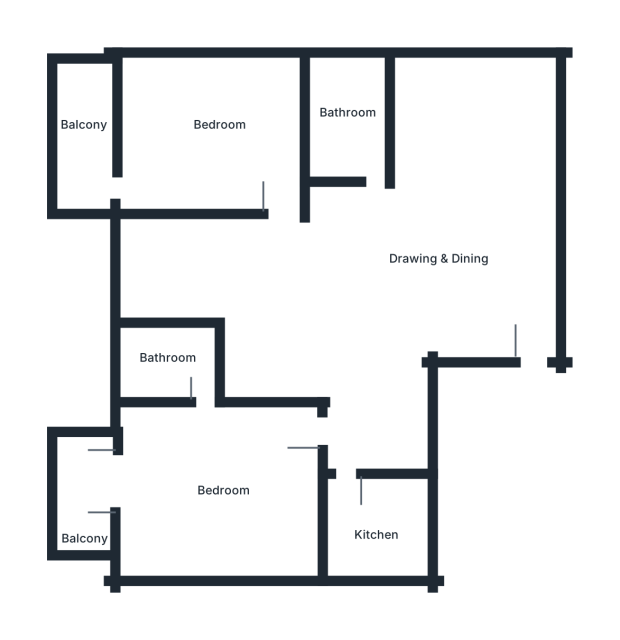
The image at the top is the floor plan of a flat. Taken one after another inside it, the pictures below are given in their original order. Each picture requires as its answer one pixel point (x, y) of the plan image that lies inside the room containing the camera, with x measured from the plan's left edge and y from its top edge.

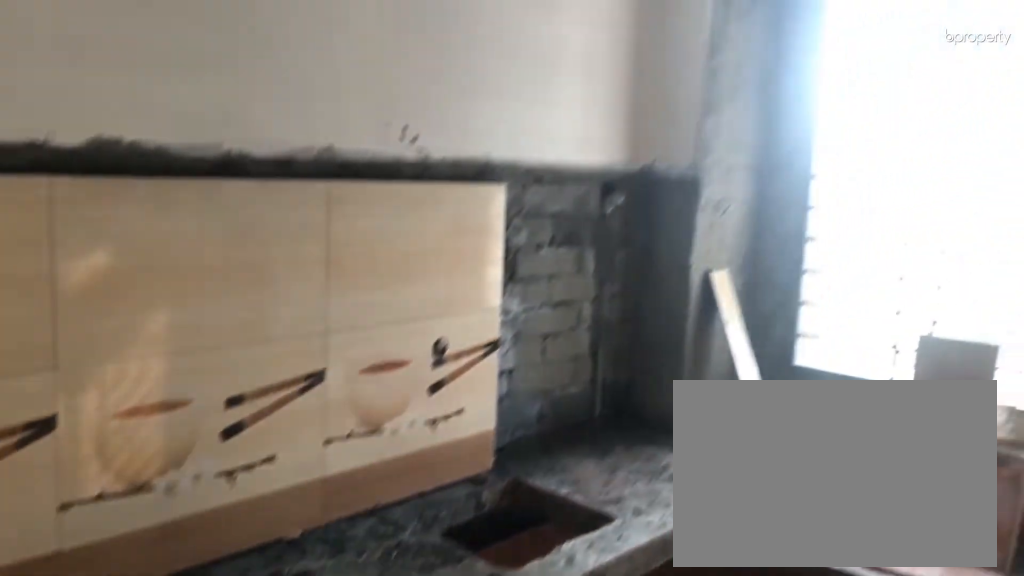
(377, 523)
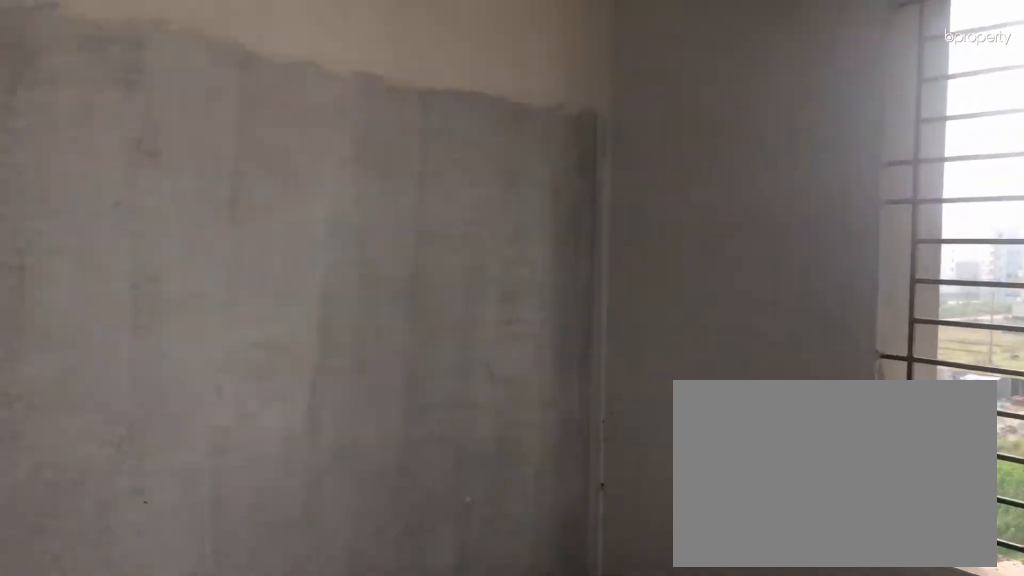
(217, 503)
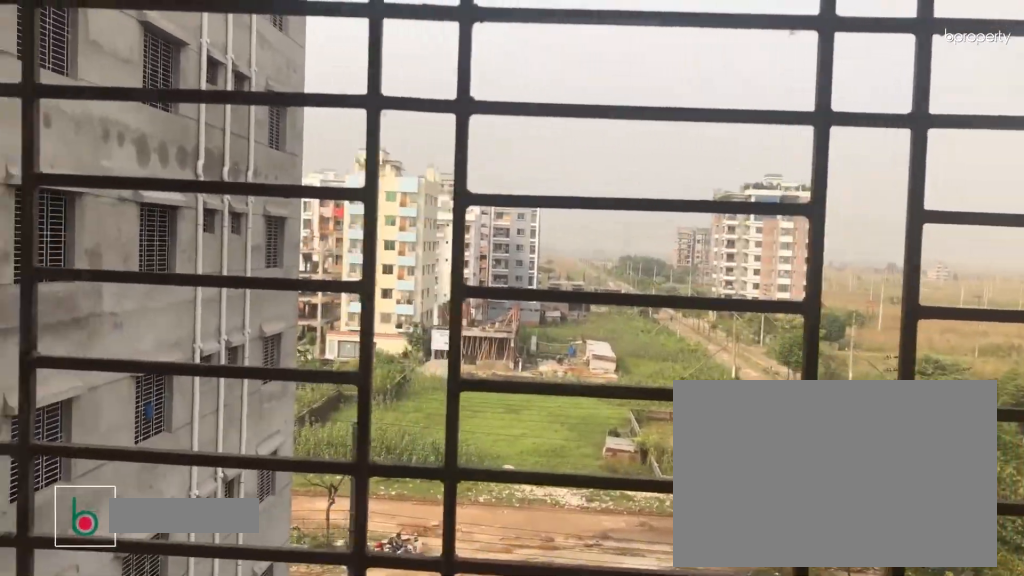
(85, 490)
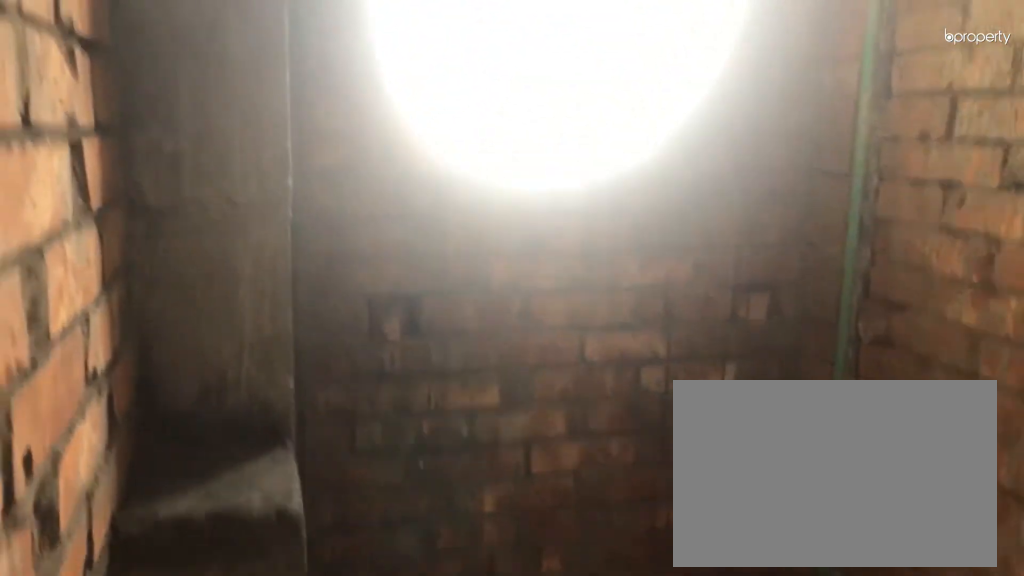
(164, 364)
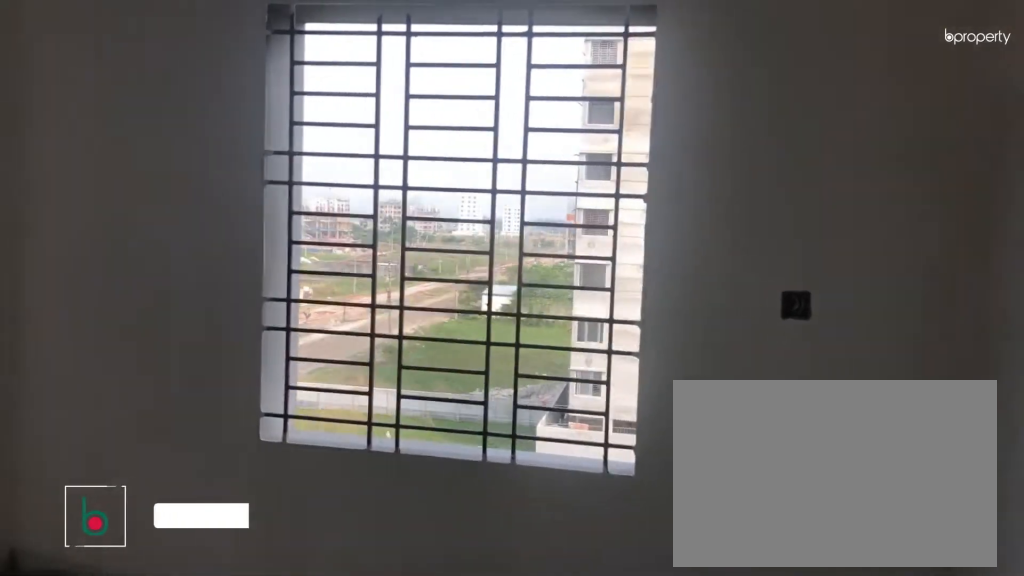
(204, 129)
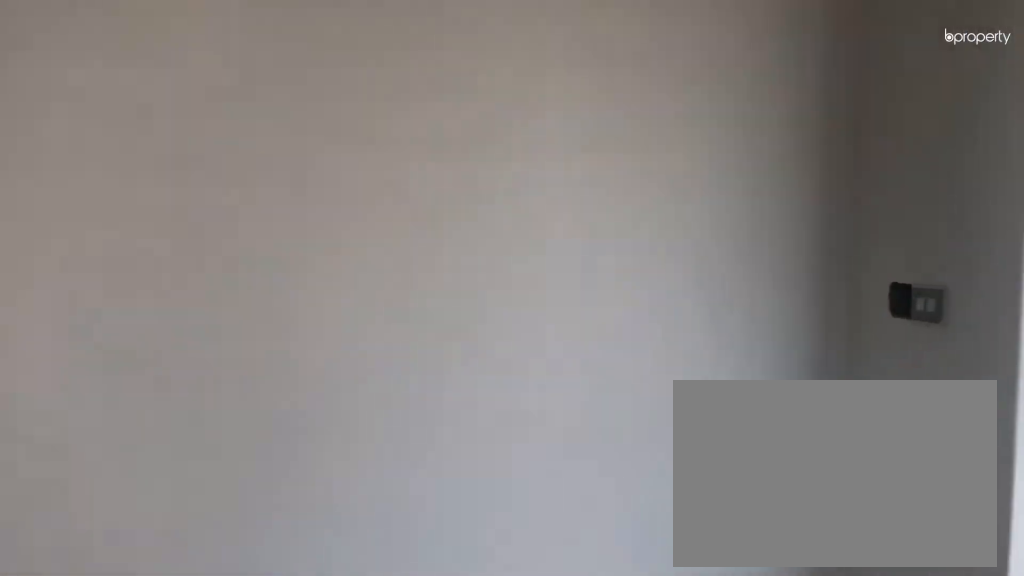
(204, 129)
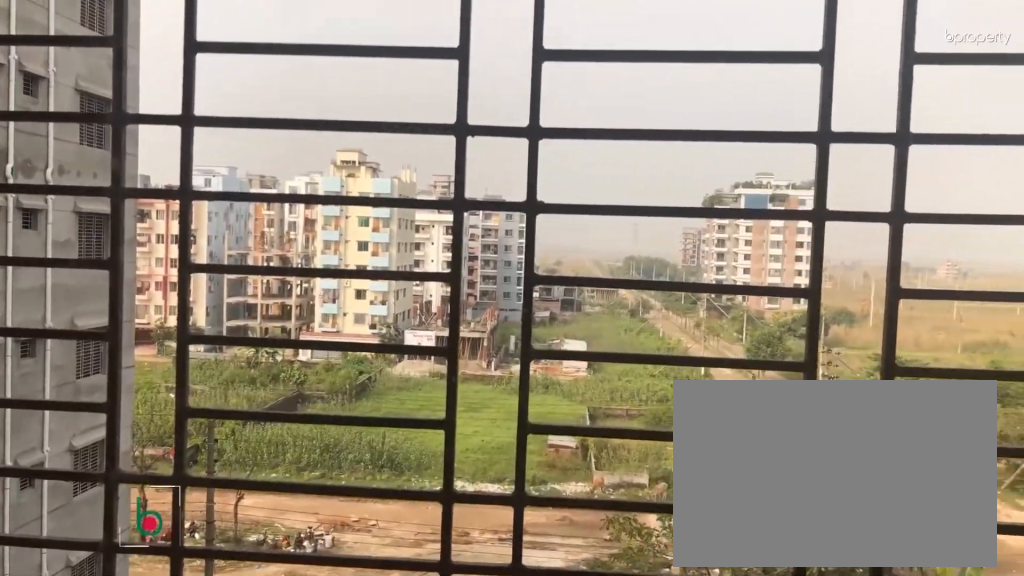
(81, 131)
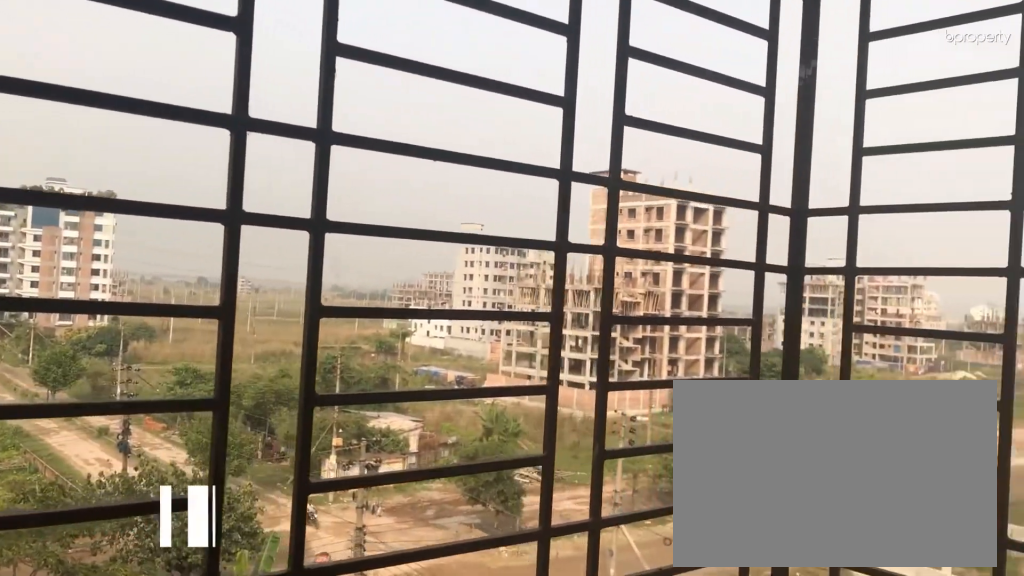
(81, 131)
